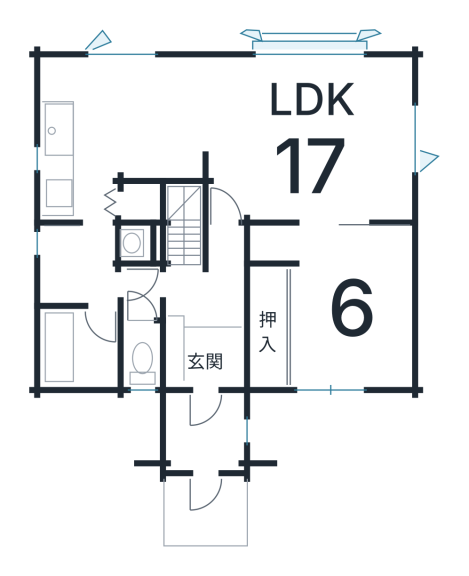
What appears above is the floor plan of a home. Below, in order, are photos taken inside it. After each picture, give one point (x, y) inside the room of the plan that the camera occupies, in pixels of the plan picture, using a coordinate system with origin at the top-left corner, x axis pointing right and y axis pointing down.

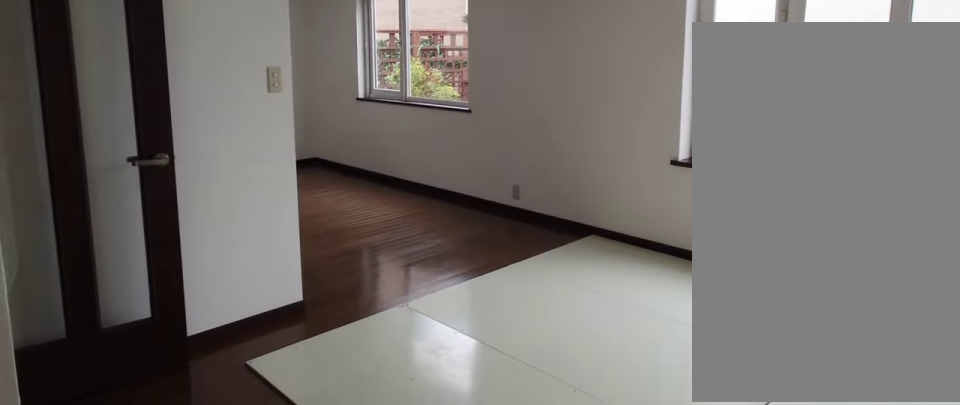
(309, 142)
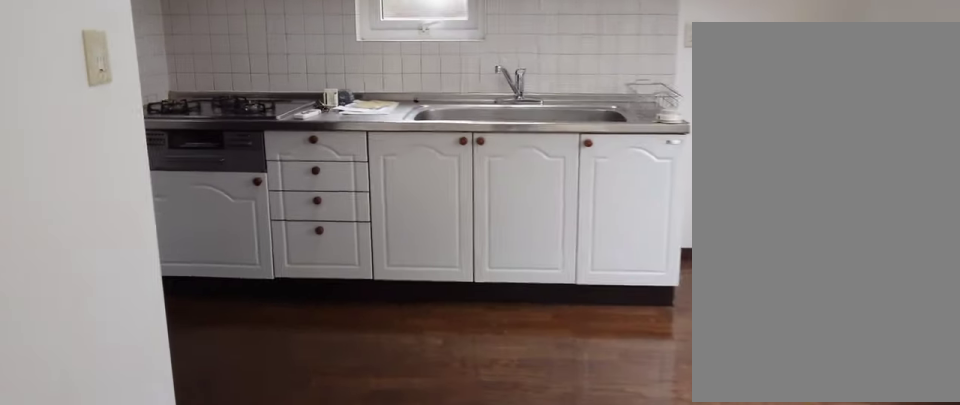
(118, 126)
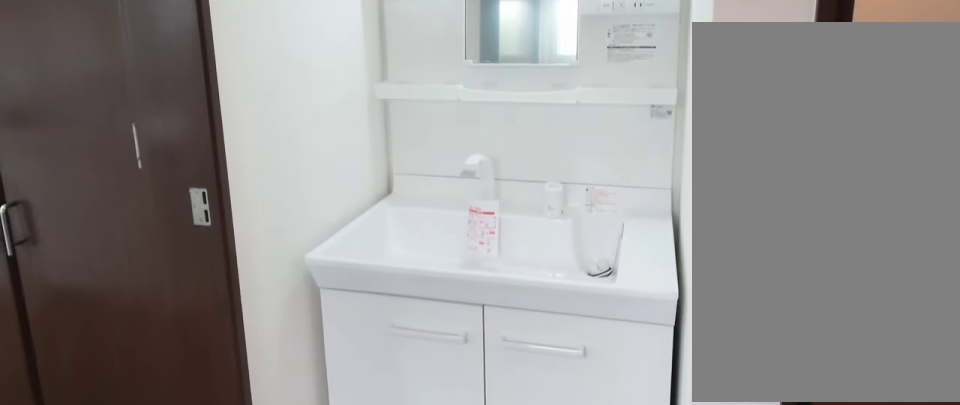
(77, 268)
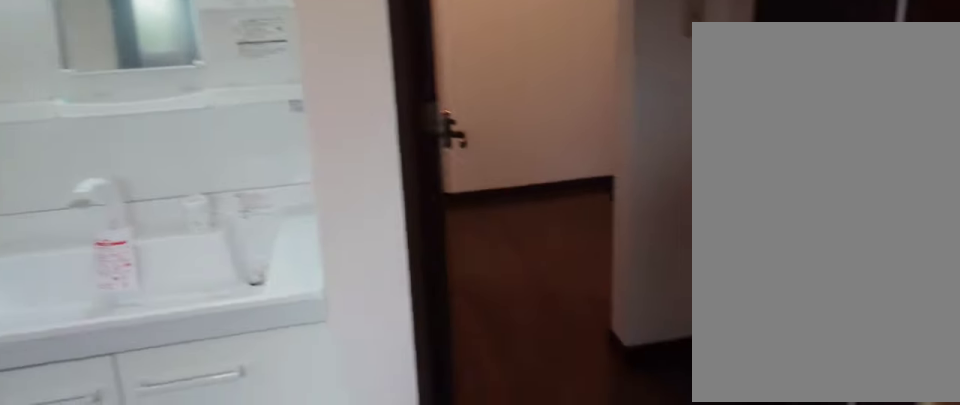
(77, 268)
